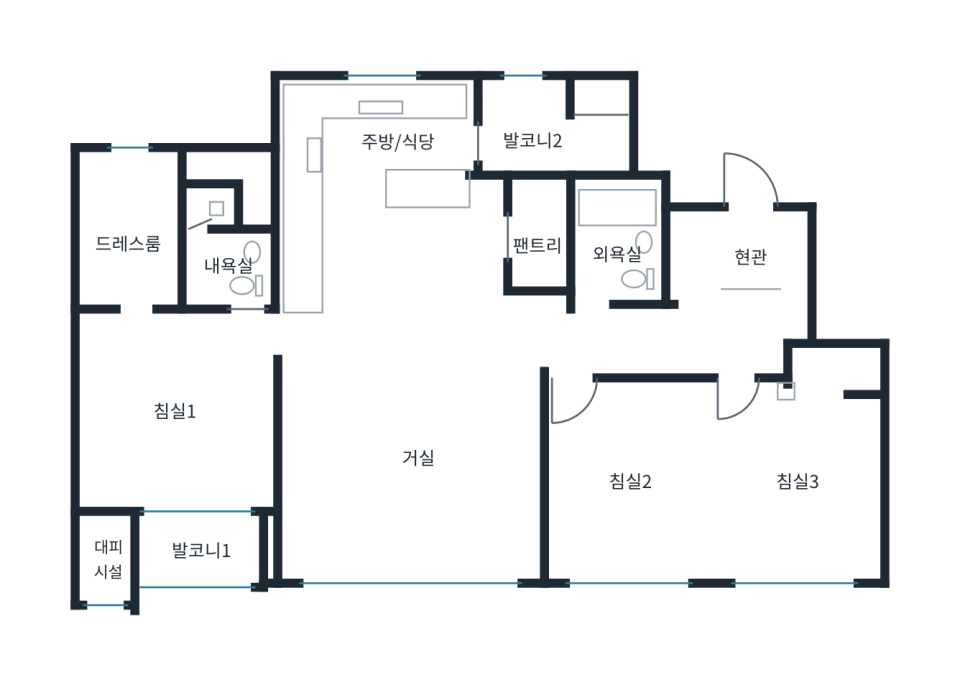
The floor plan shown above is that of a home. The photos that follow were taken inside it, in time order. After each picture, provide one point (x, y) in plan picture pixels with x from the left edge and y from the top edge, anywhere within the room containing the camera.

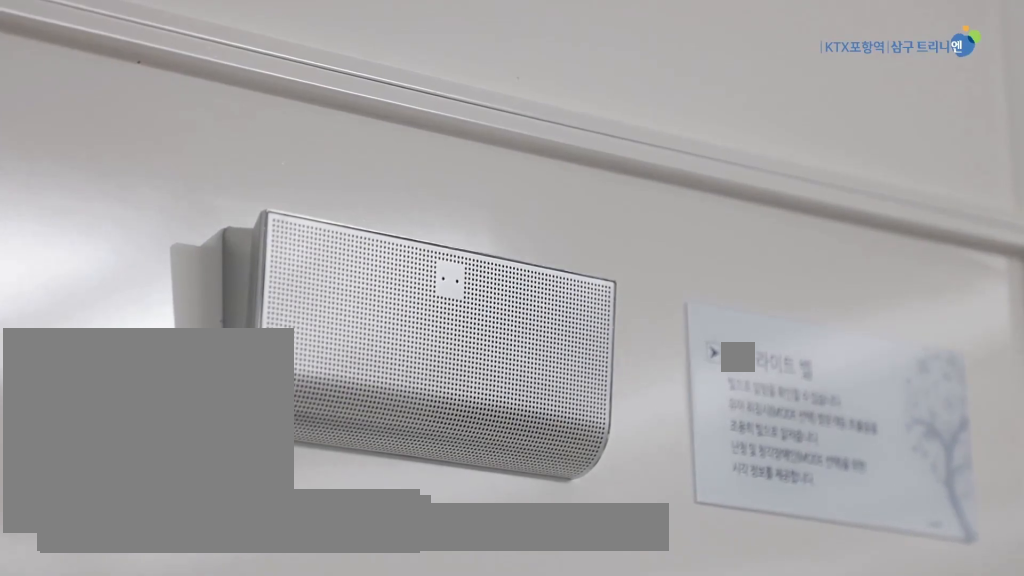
(412, 474)
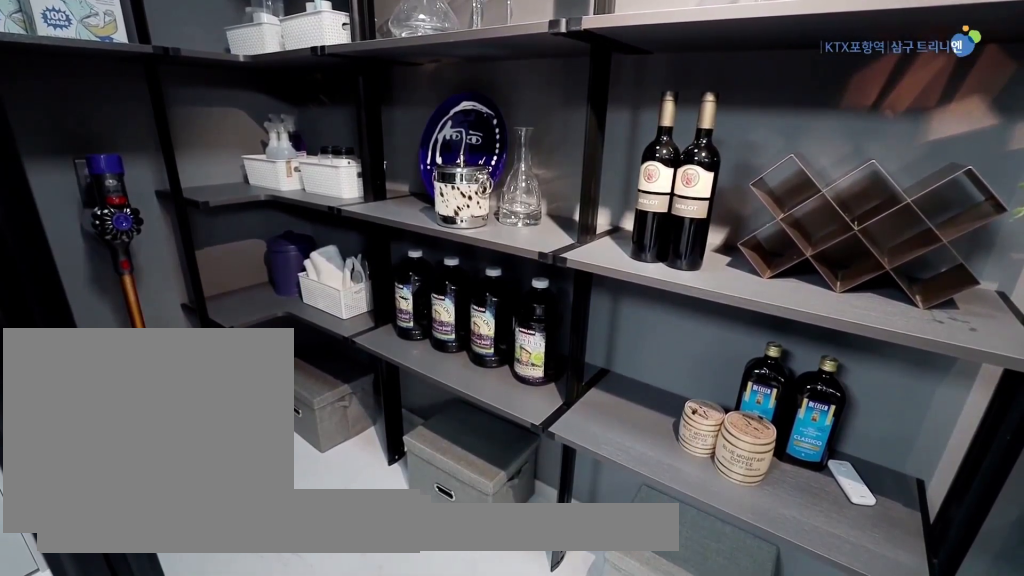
(538, 242)
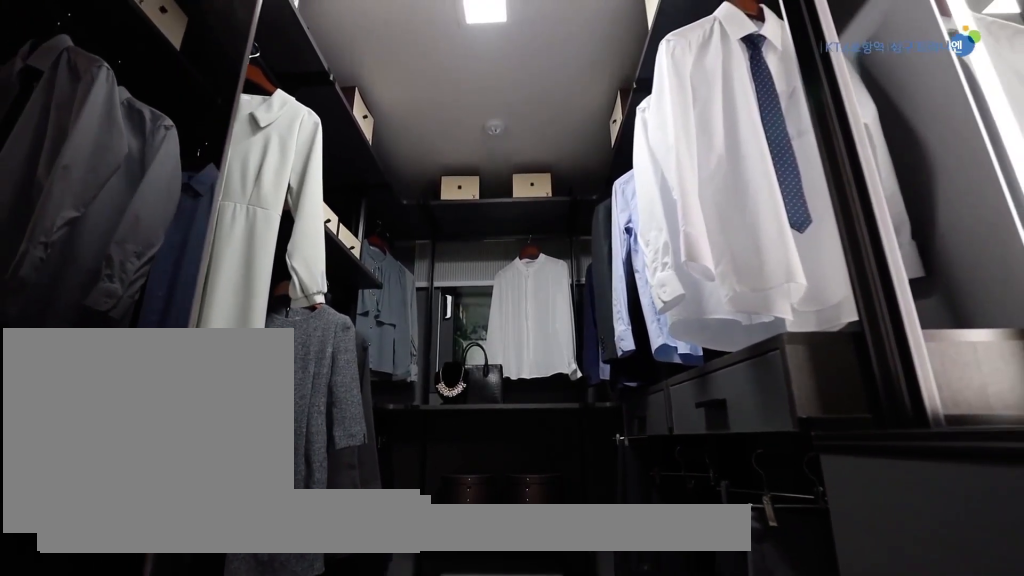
(126, 232)
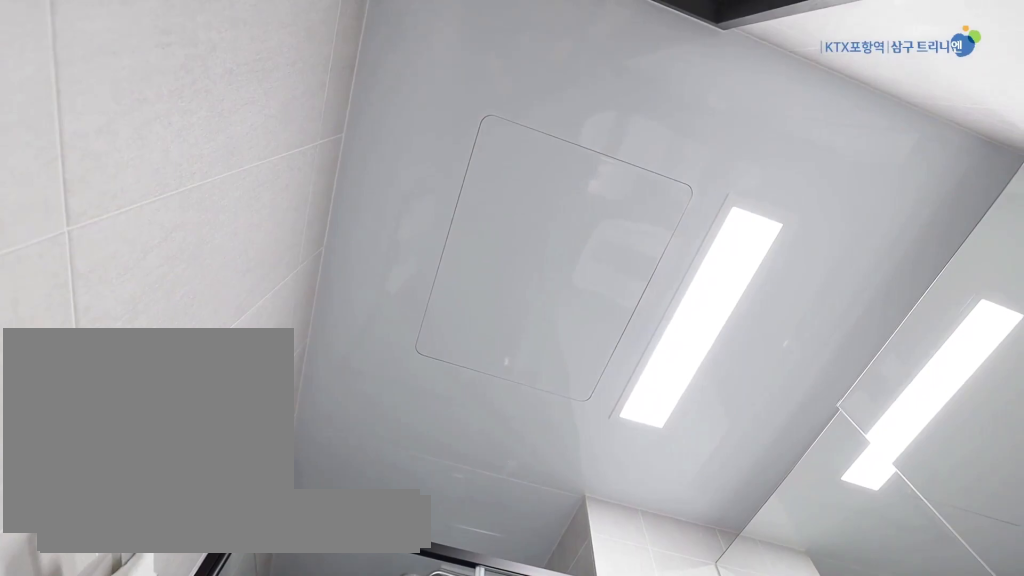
(220, 248)
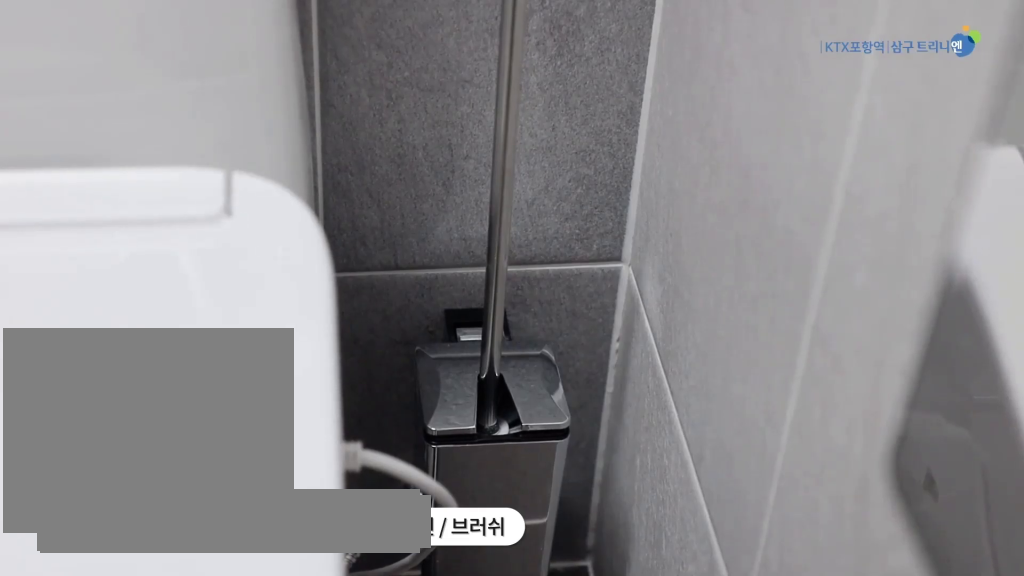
(221, 248)
